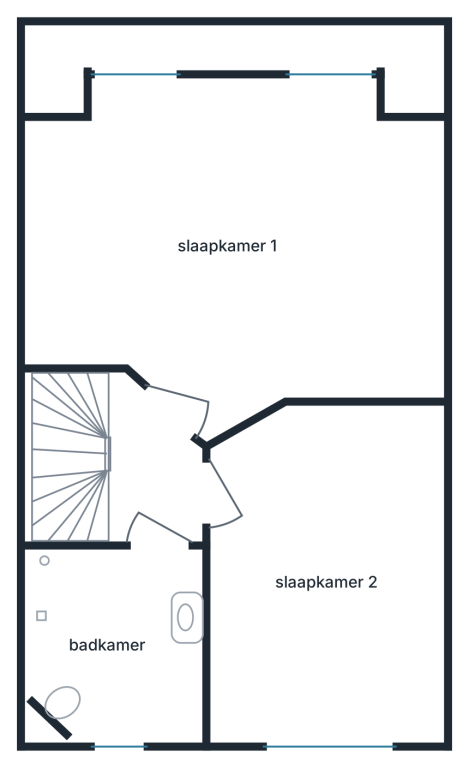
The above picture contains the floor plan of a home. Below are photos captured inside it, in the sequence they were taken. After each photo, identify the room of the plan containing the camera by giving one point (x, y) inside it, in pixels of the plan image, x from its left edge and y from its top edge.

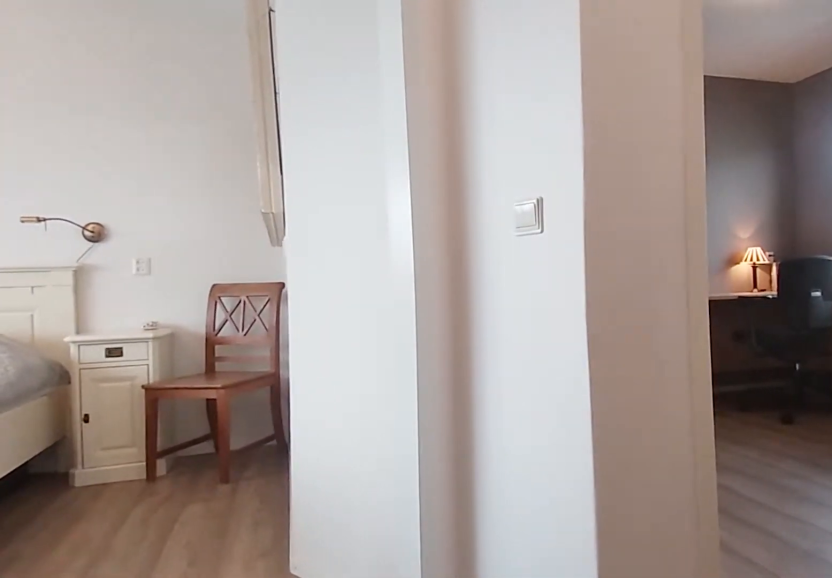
(150, 471)
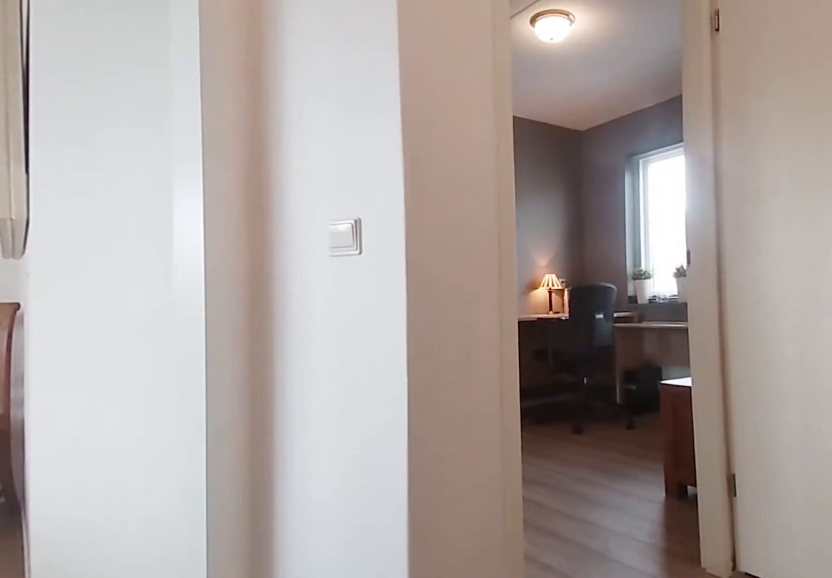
(150, 471)
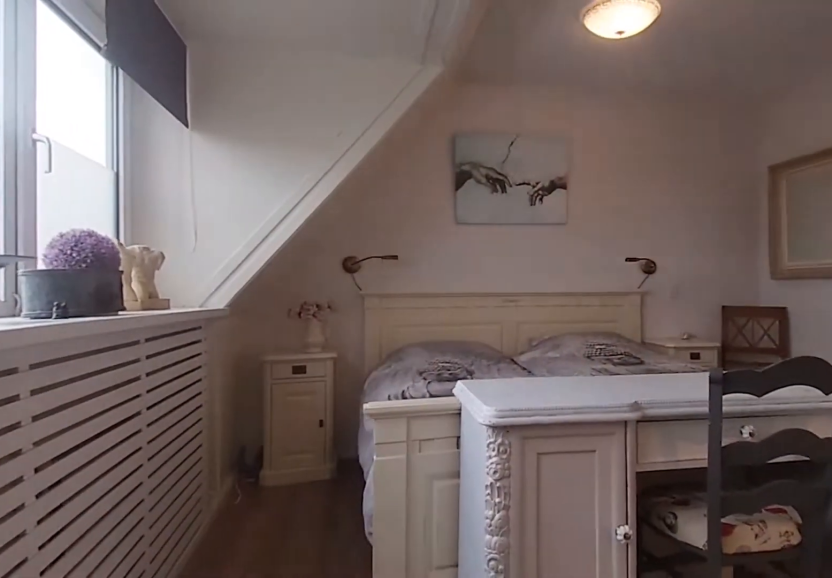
(239, 242)
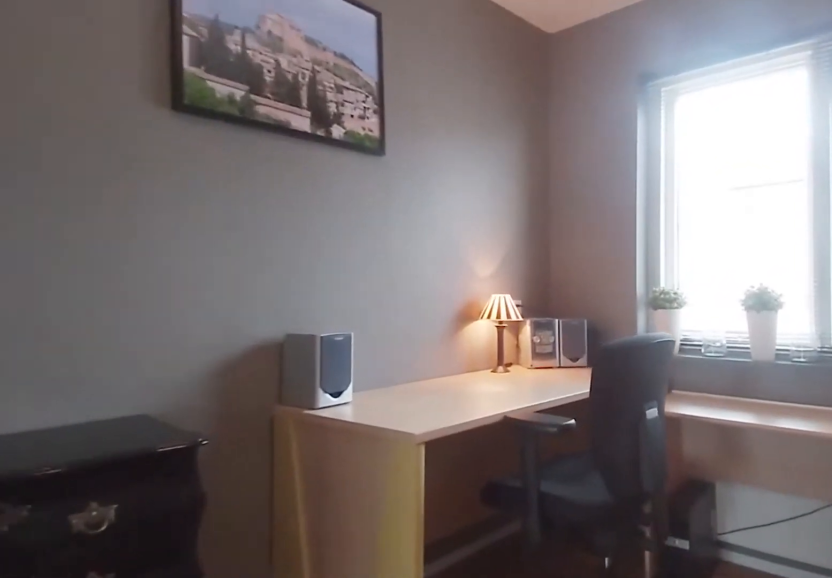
(327, 575)
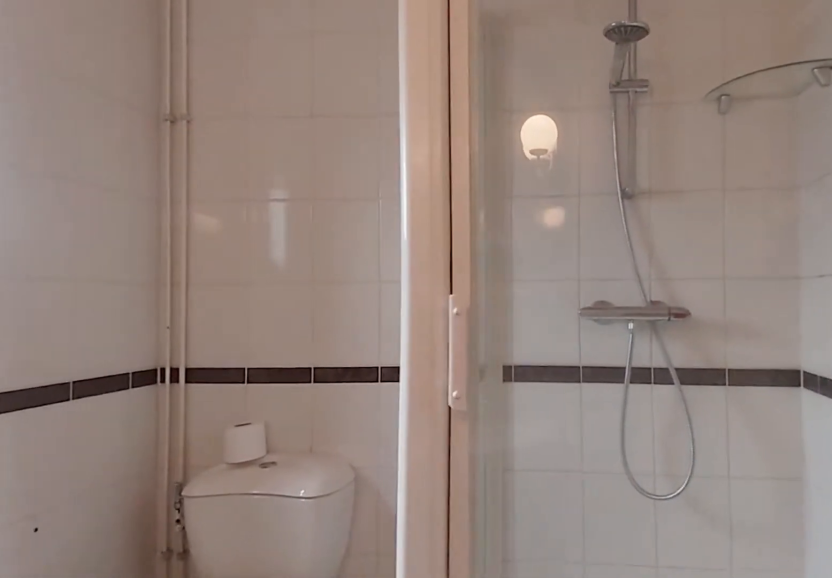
(117, 641)
